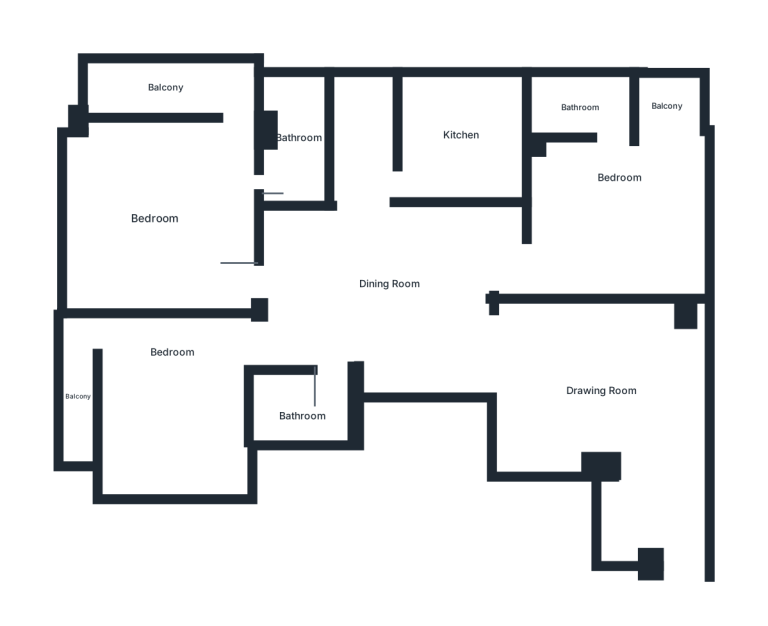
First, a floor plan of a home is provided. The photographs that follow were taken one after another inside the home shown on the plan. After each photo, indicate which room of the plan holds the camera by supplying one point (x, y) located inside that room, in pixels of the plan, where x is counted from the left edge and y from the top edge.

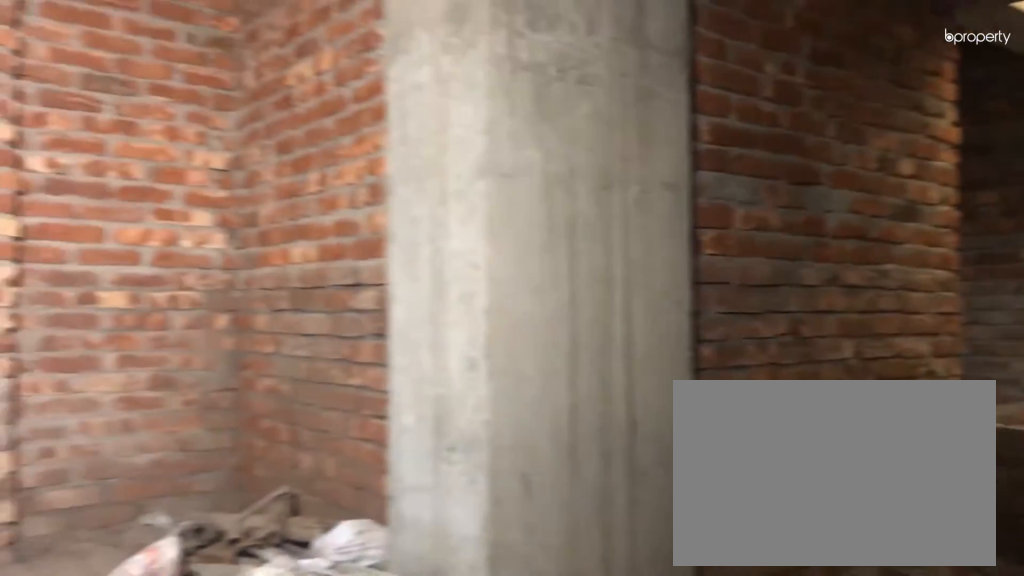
(609, 391)
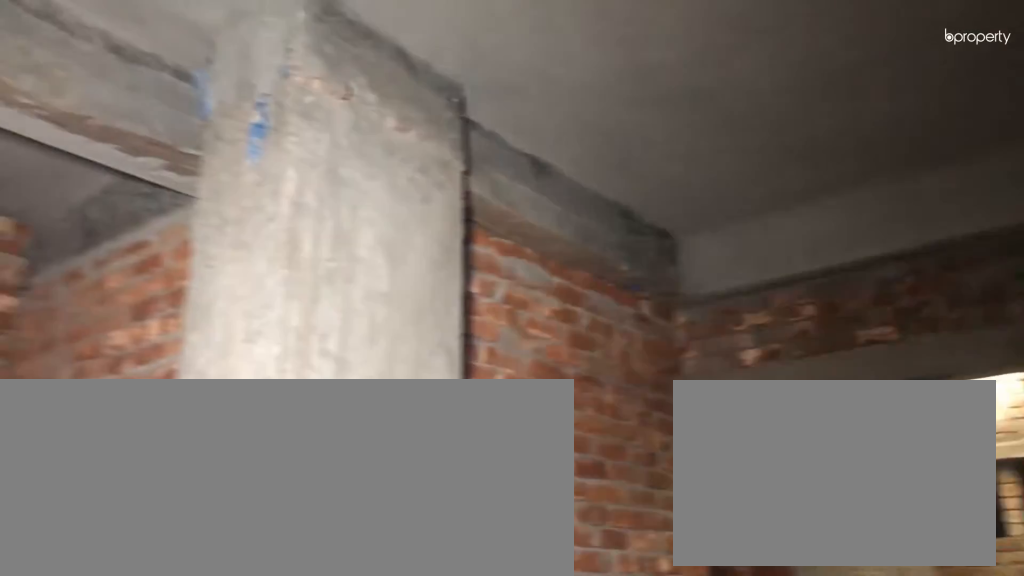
(609, 391)
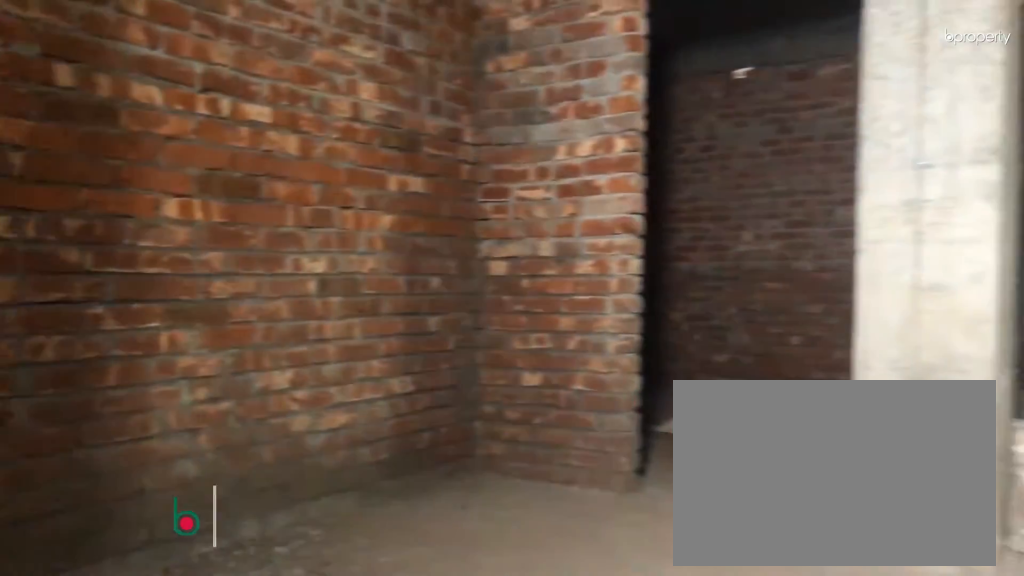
(390, 279)
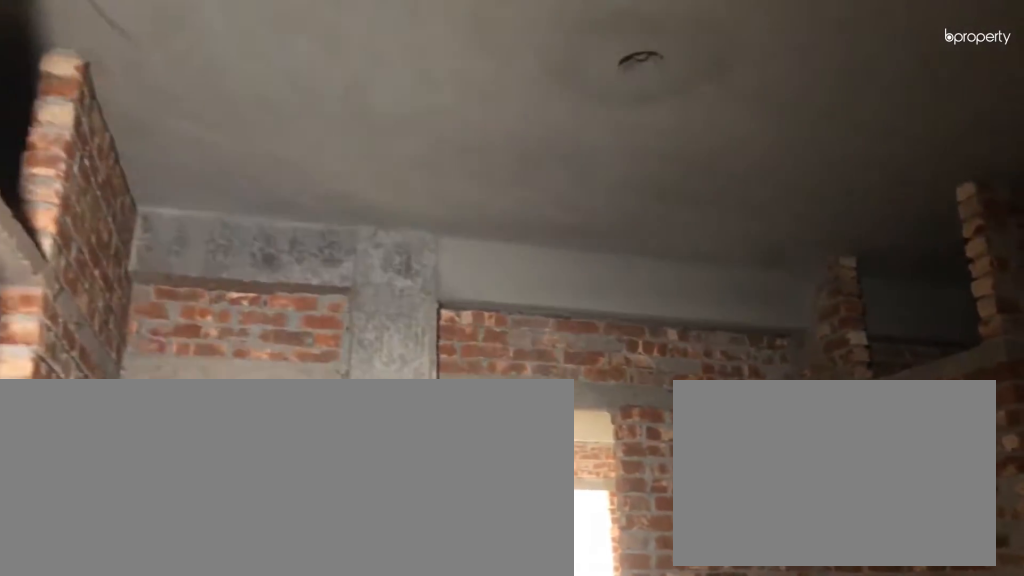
(390, 279)
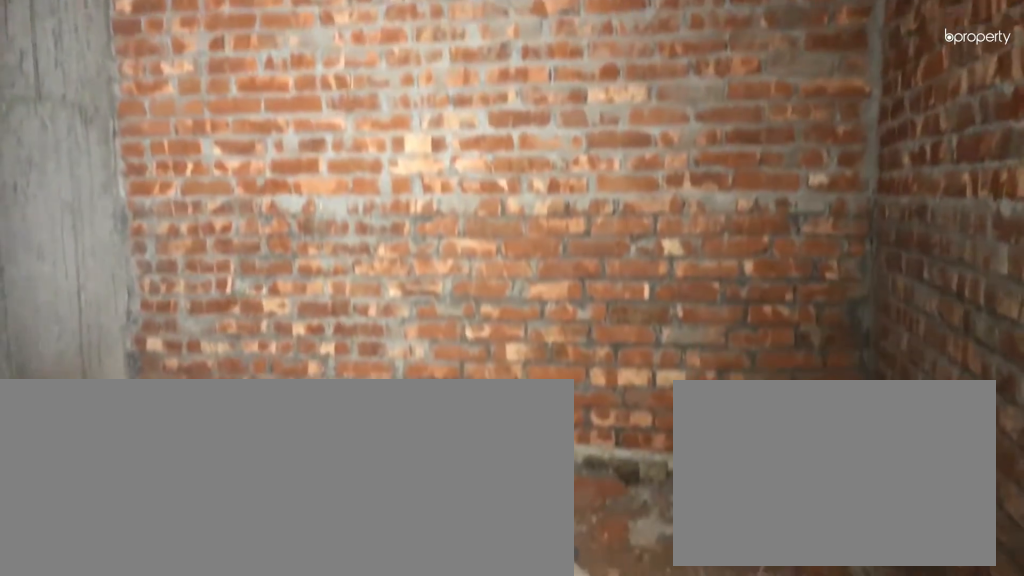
(613, 207)
